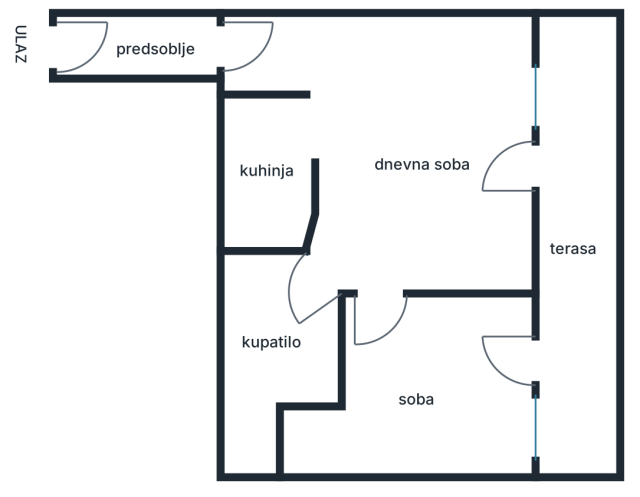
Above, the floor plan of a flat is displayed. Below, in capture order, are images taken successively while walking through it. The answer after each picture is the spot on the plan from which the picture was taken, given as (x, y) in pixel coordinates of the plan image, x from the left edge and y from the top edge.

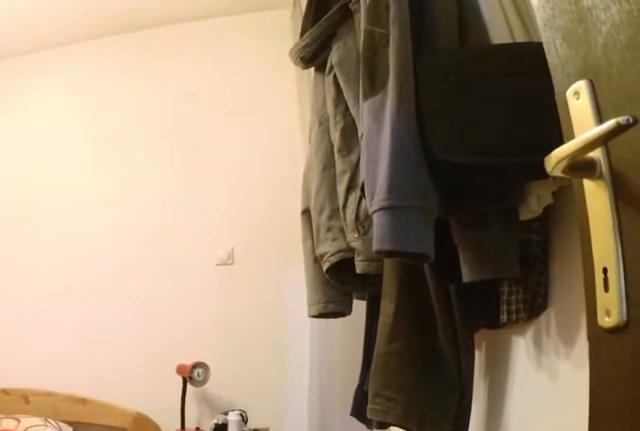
(377, 273)
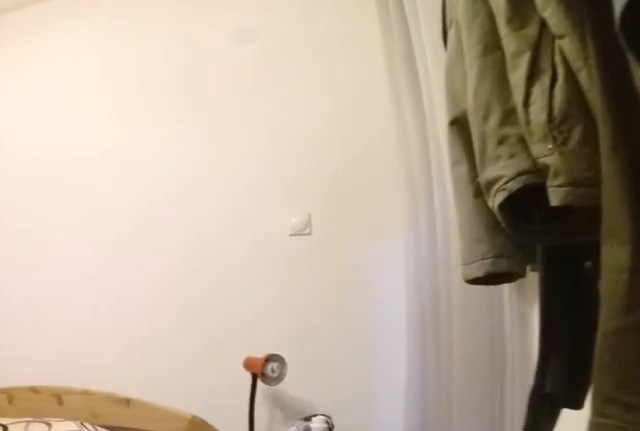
(375, 301)
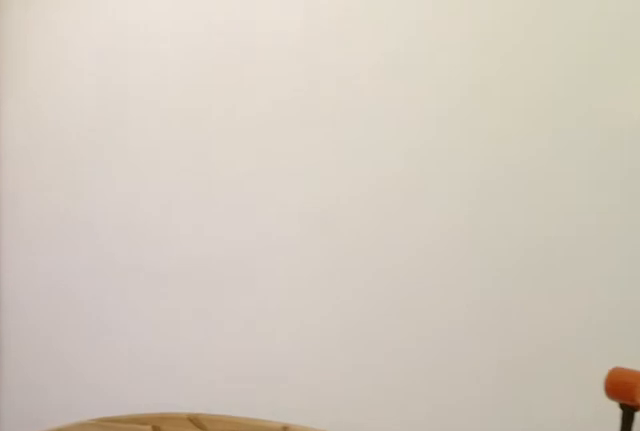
(367, 352)
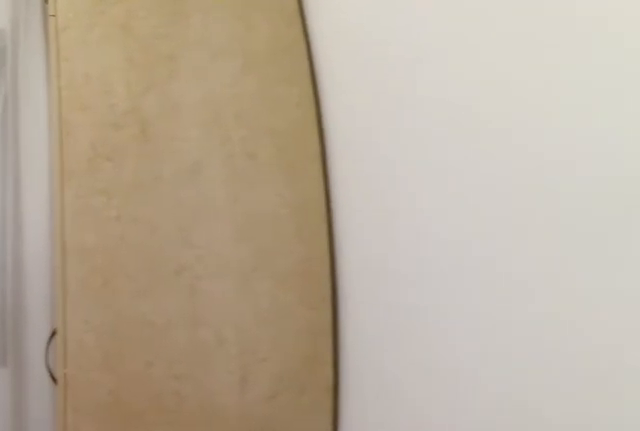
(359, 364)
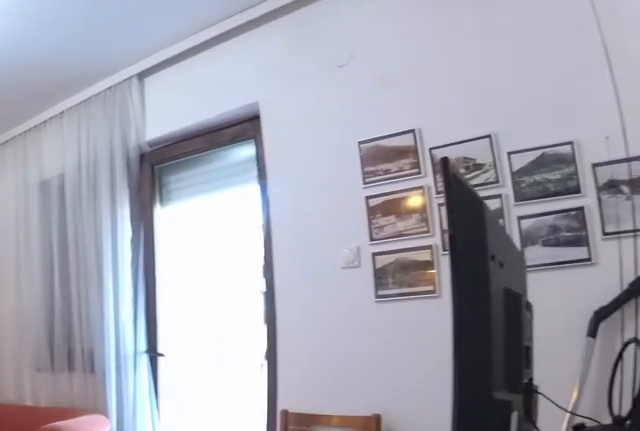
(376, 289)
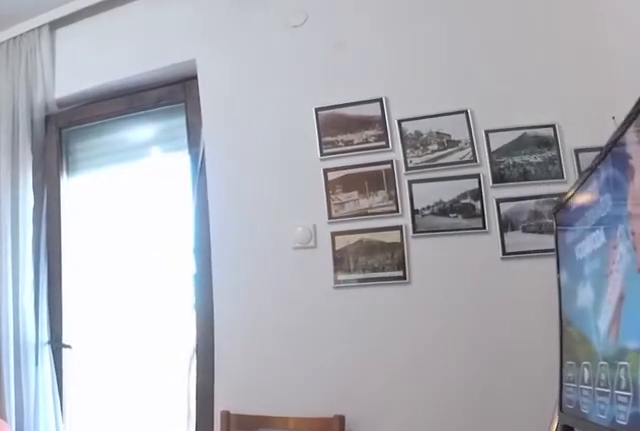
(418, 248)
